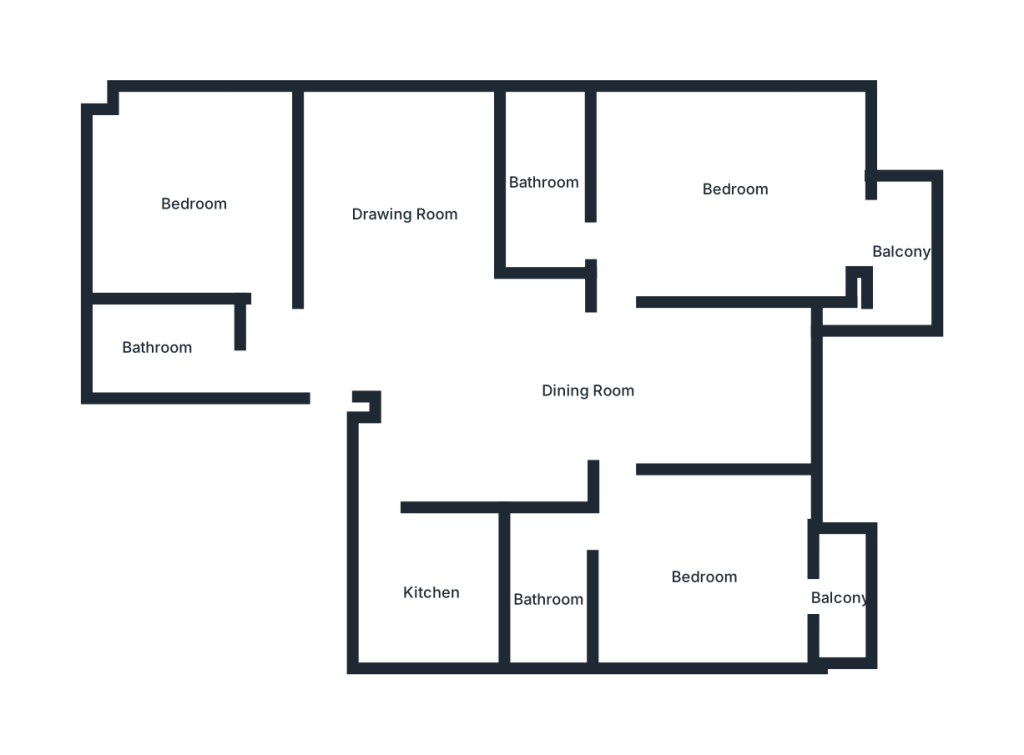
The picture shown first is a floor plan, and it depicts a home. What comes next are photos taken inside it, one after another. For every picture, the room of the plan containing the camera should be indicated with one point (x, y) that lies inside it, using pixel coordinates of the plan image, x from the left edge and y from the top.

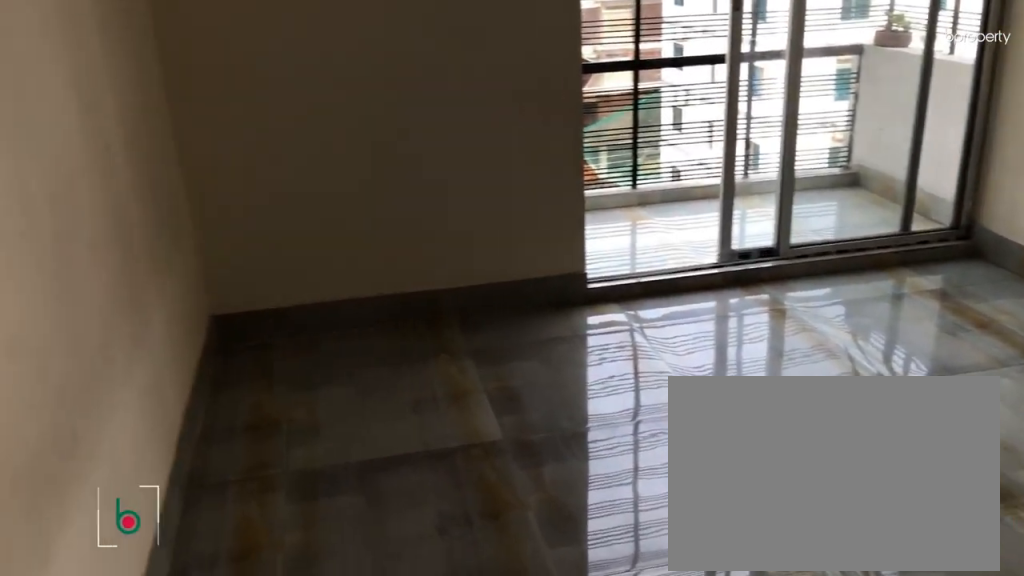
(706, 577)
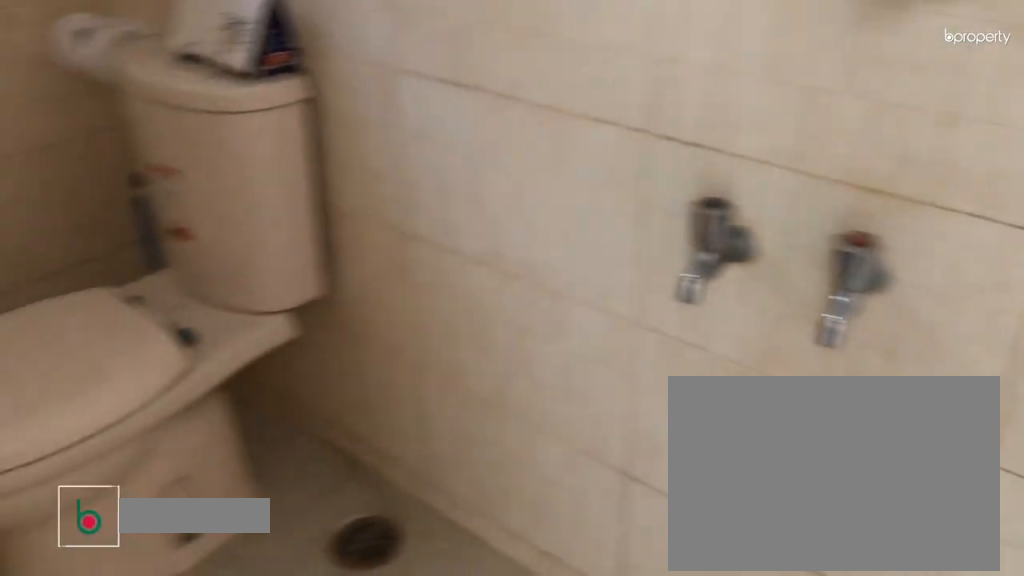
(550, 601)
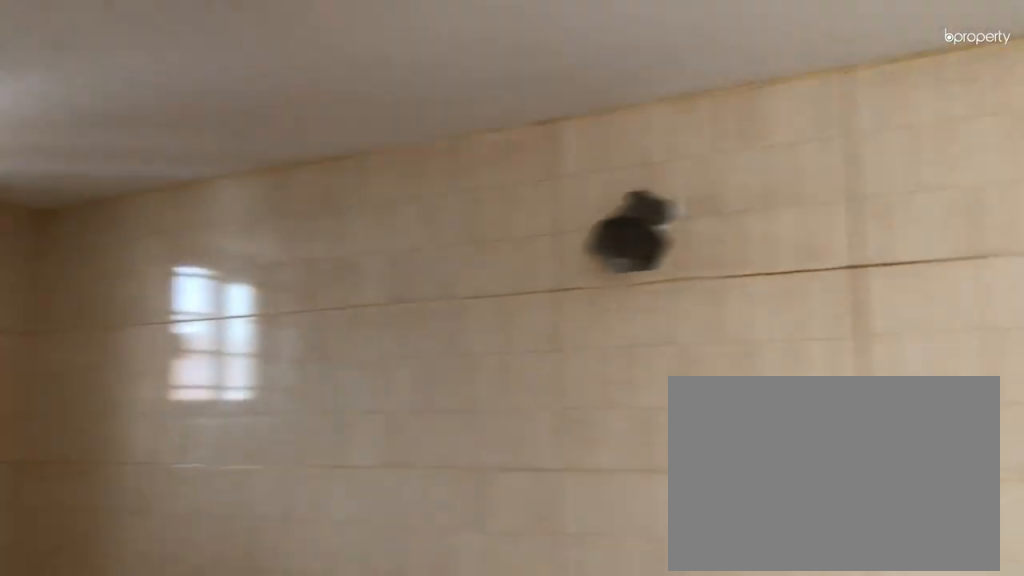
(550, 601)
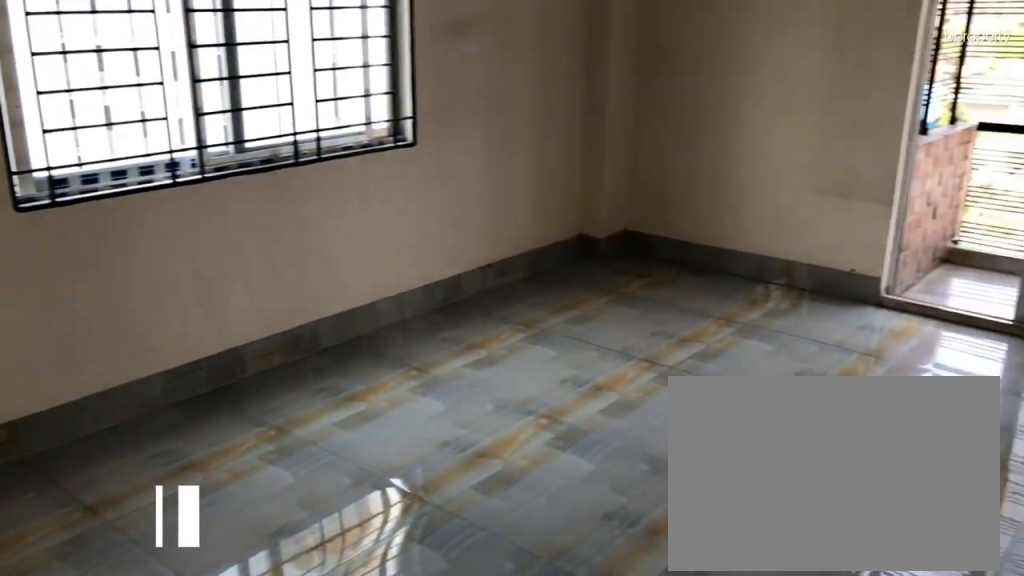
(736, 190)
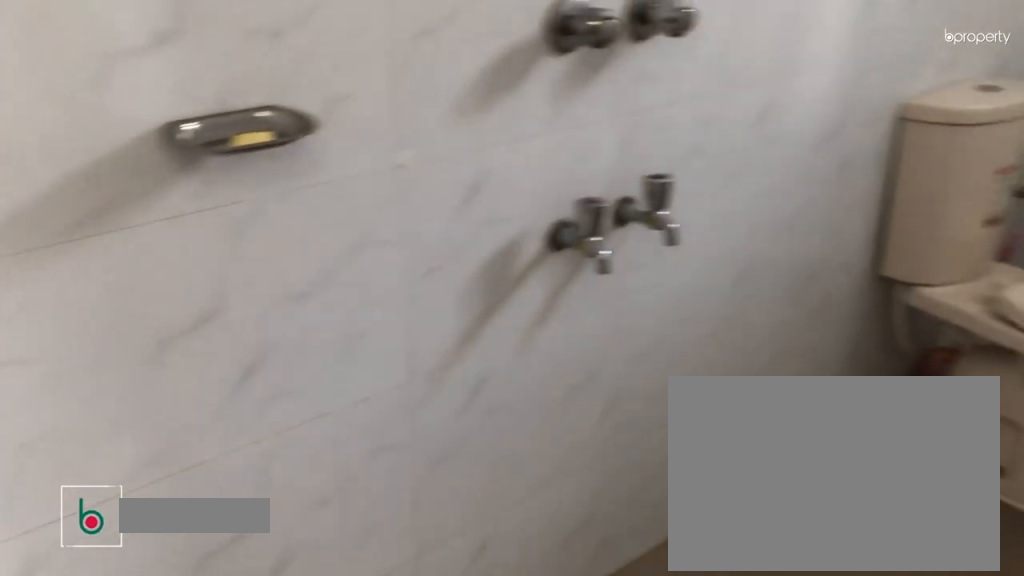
(545, 184)
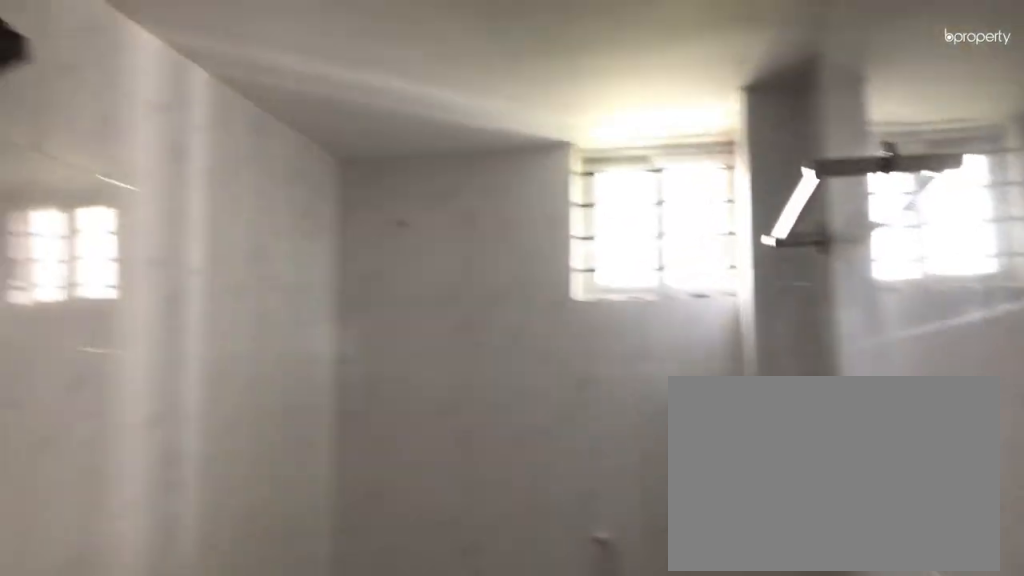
(545, 184)
